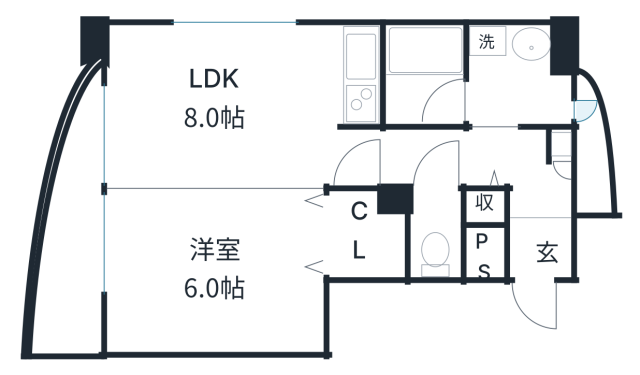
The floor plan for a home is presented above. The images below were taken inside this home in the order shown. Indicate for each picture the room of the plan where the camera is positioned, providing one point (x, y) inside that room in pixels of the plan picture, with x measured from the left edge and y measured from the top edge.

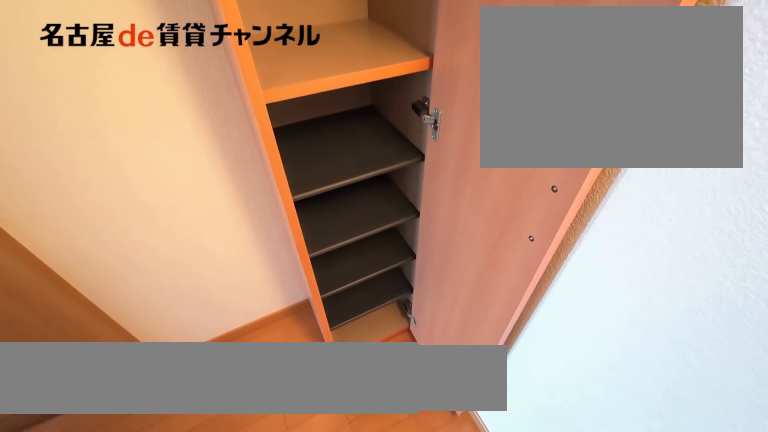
(561, 143)
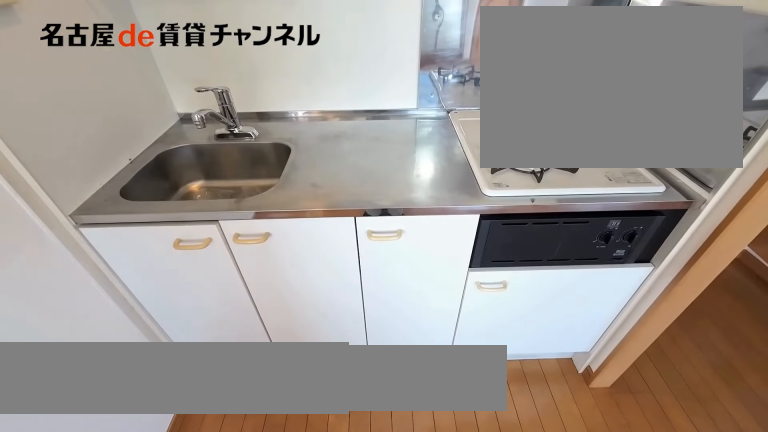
(364, 76)
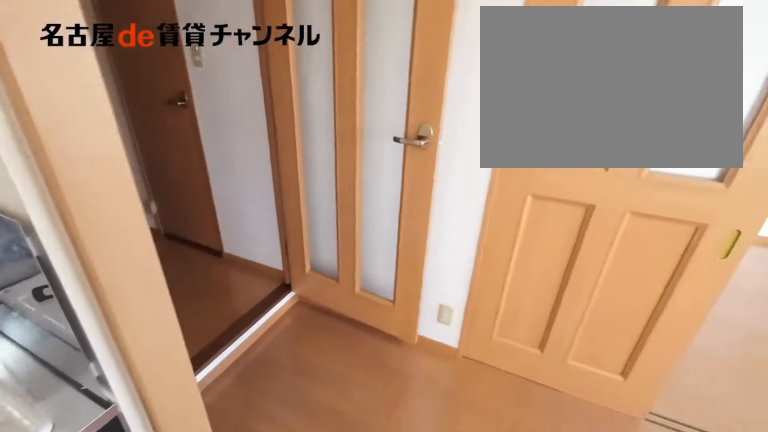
(364, 76)
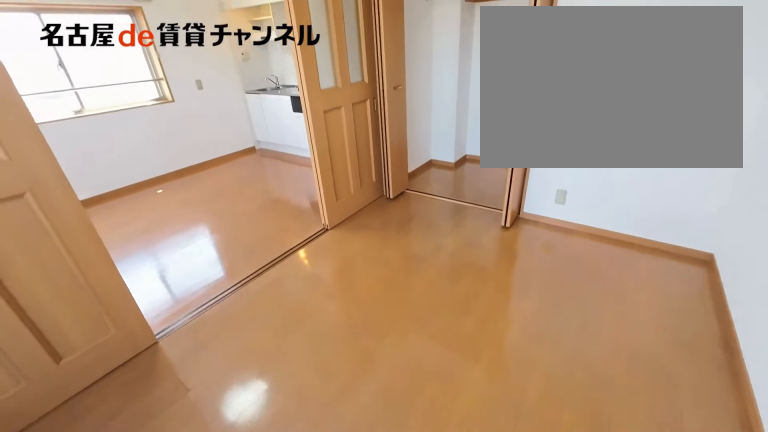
(214, 272)
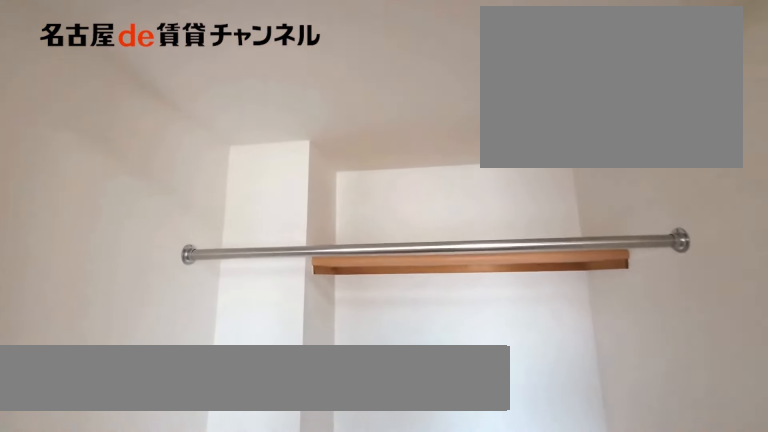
(366, 233)
